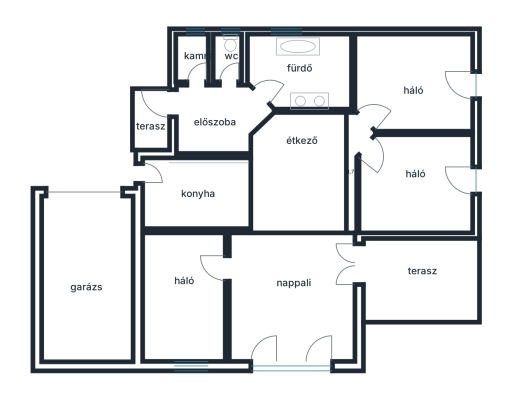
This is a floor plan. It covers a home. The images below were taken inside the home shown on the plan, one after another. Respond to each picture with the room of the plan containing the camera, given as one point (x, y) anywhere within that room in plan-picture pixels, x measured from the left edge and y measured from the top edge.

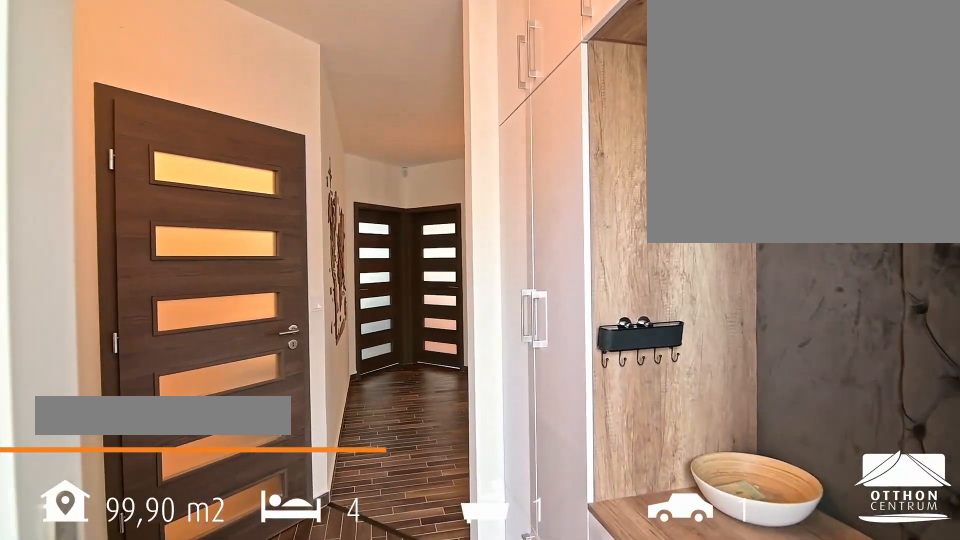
(216, 119)
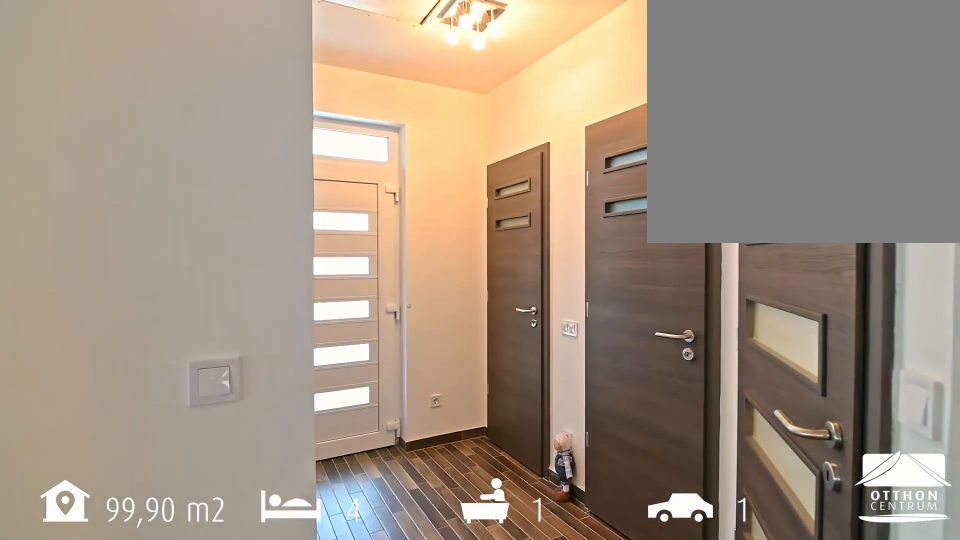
(216, 119)
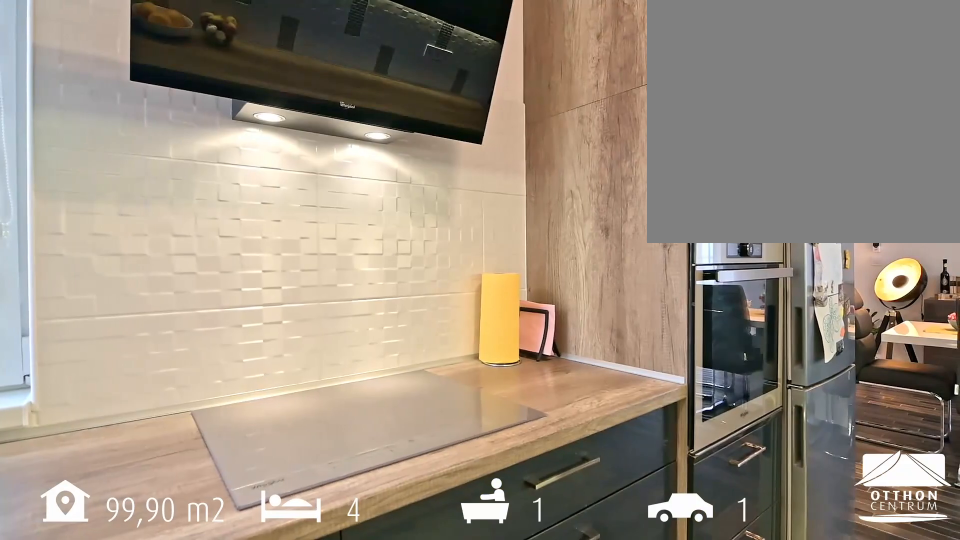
(196, 195)
